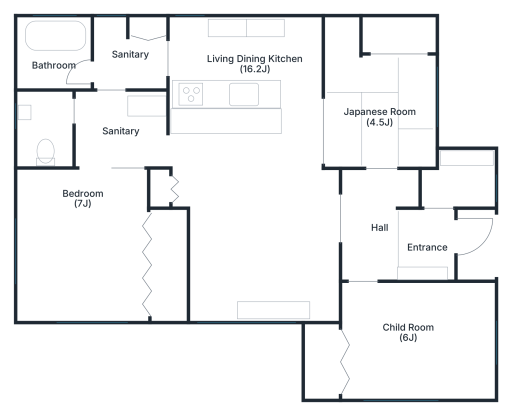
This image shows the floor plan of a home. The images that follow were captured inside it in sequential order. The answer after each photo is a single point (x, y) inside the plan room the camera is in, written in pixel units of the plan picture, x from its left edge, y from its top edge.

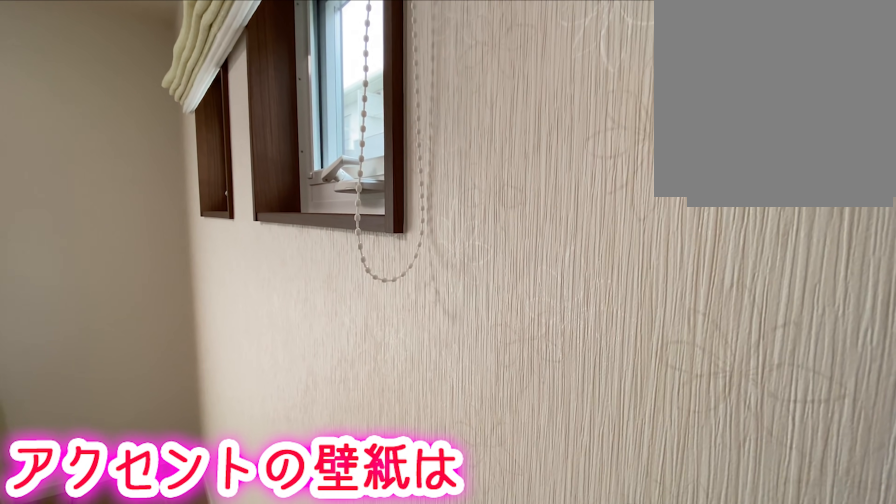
(83, 256)
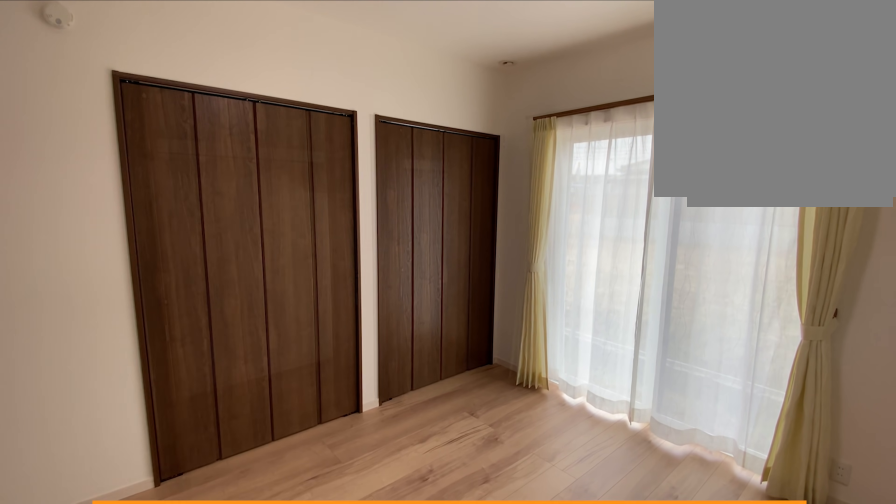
(83, 256)
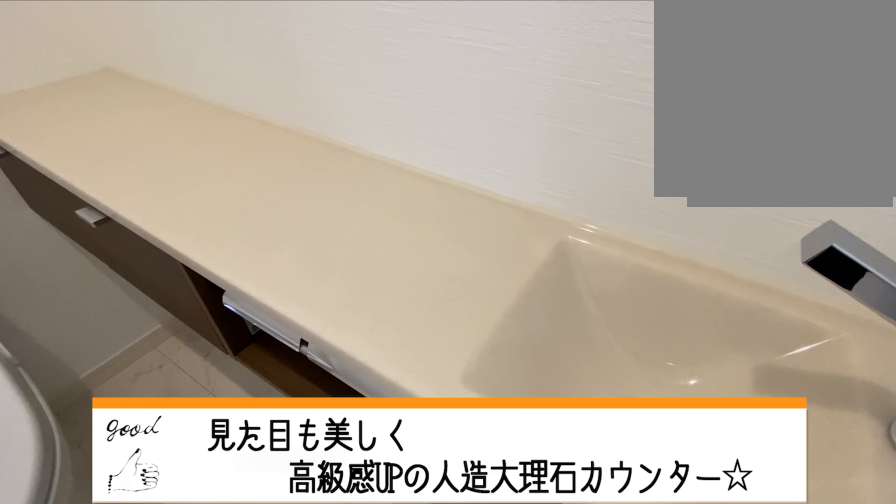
(48, 130)
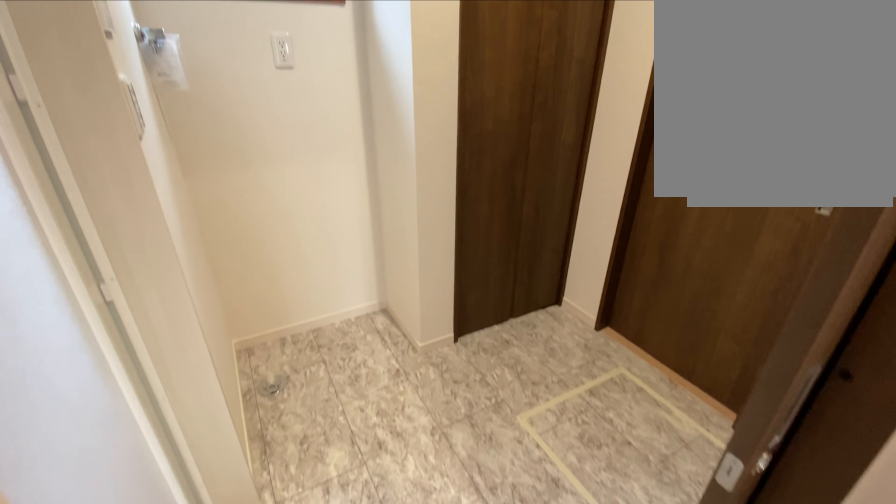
(127, 62)
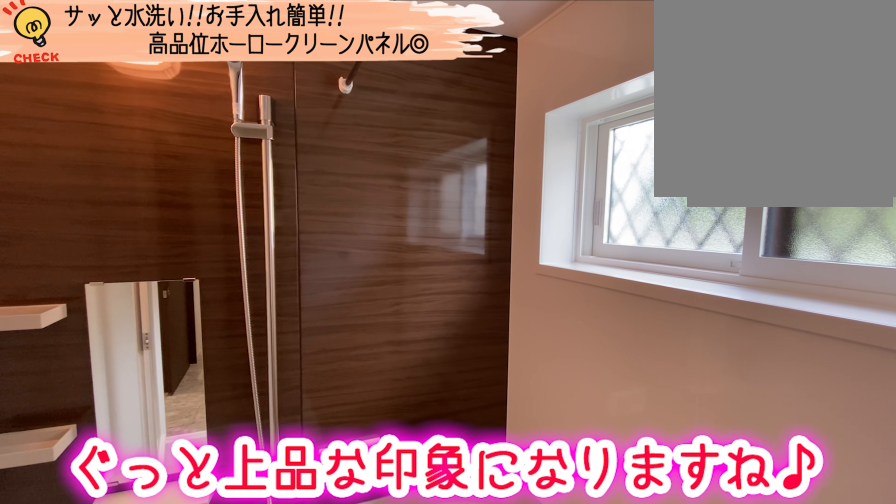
(55, 60)
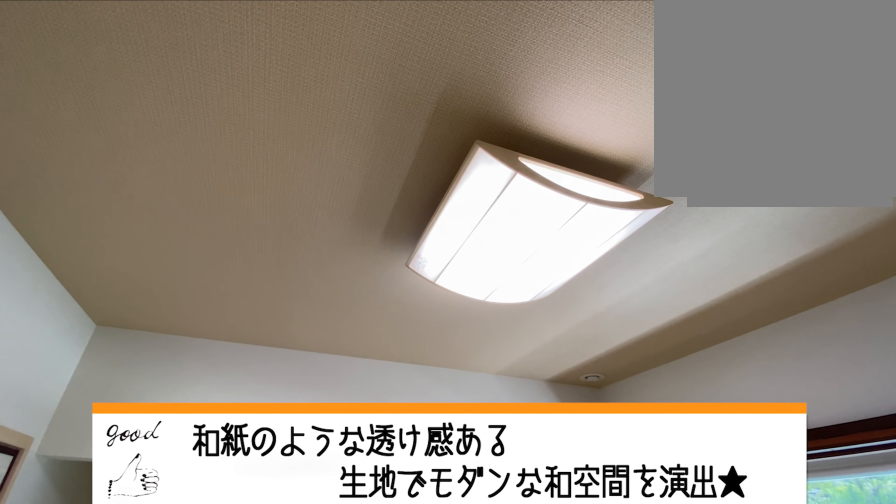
(379, 85)
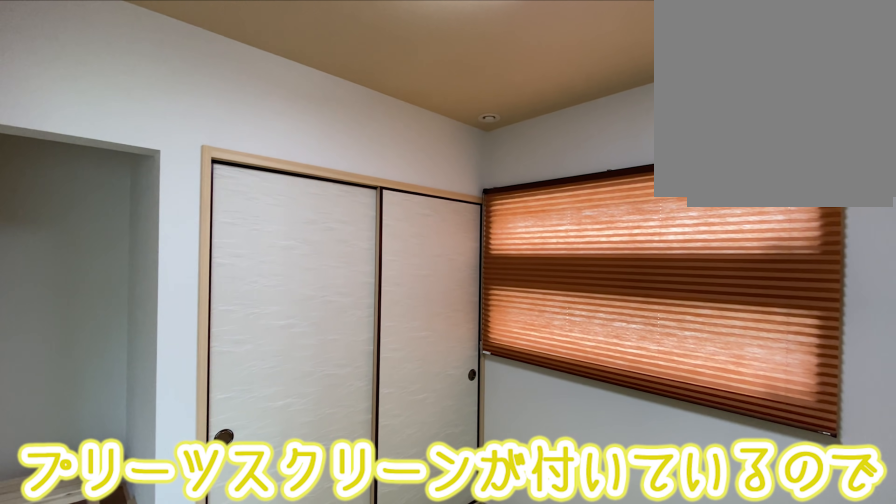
(379, 85)
